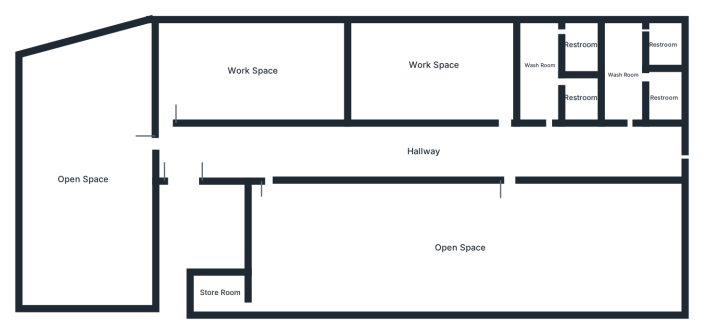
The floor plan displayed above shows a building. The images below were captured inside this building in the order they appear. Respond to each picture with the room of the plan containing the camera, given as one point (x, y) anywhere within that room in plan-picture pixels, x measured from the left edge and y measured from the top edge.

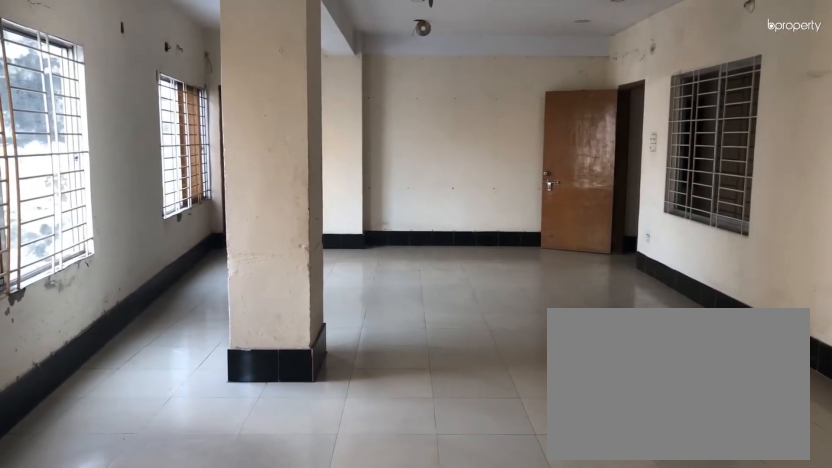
(459, 249)
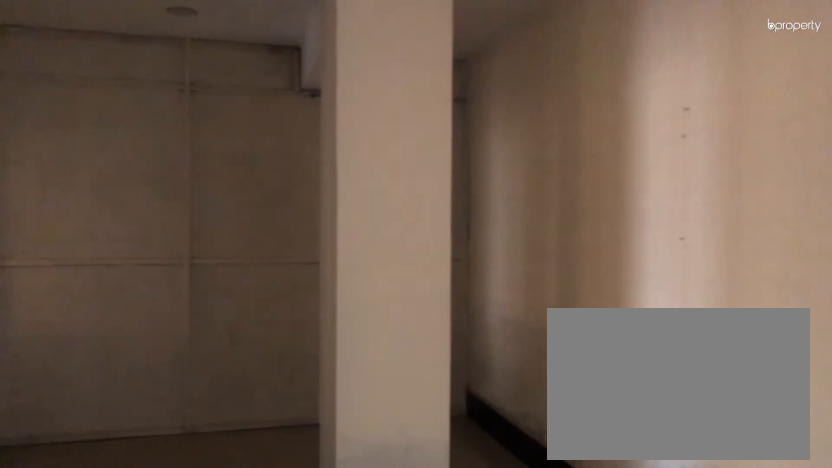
(430, 64)
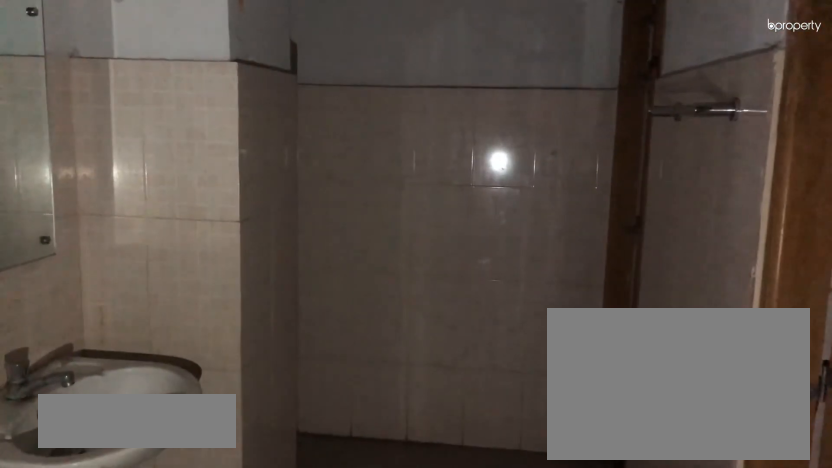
(540, 64)
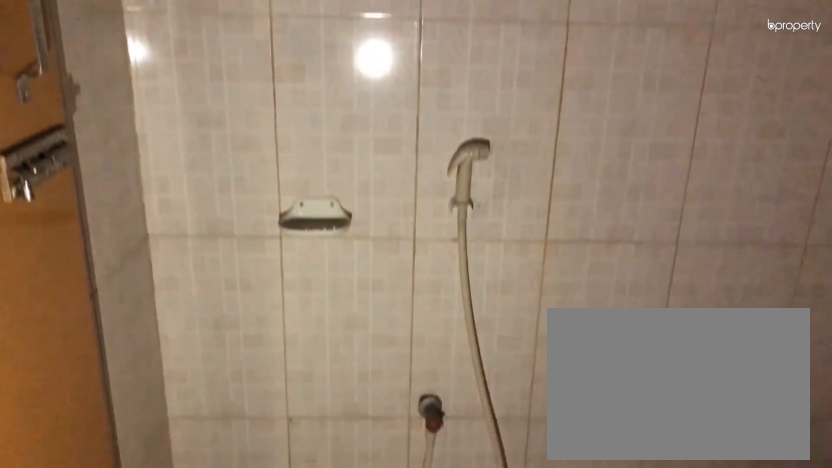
(580, 41)
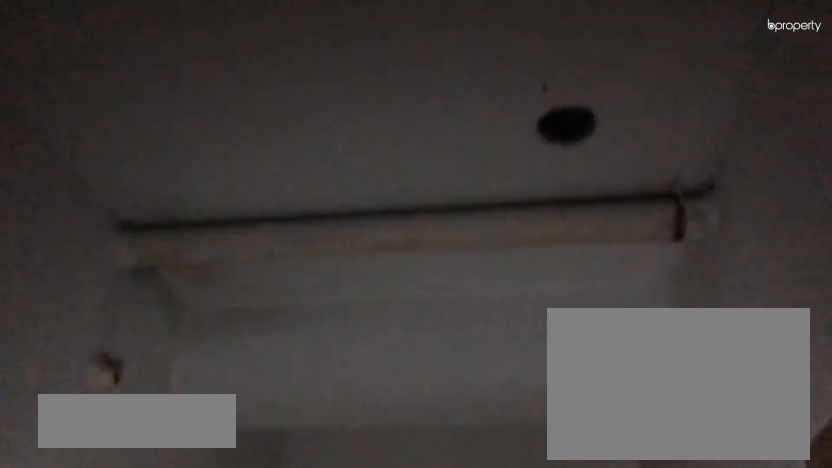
(624, 73)
